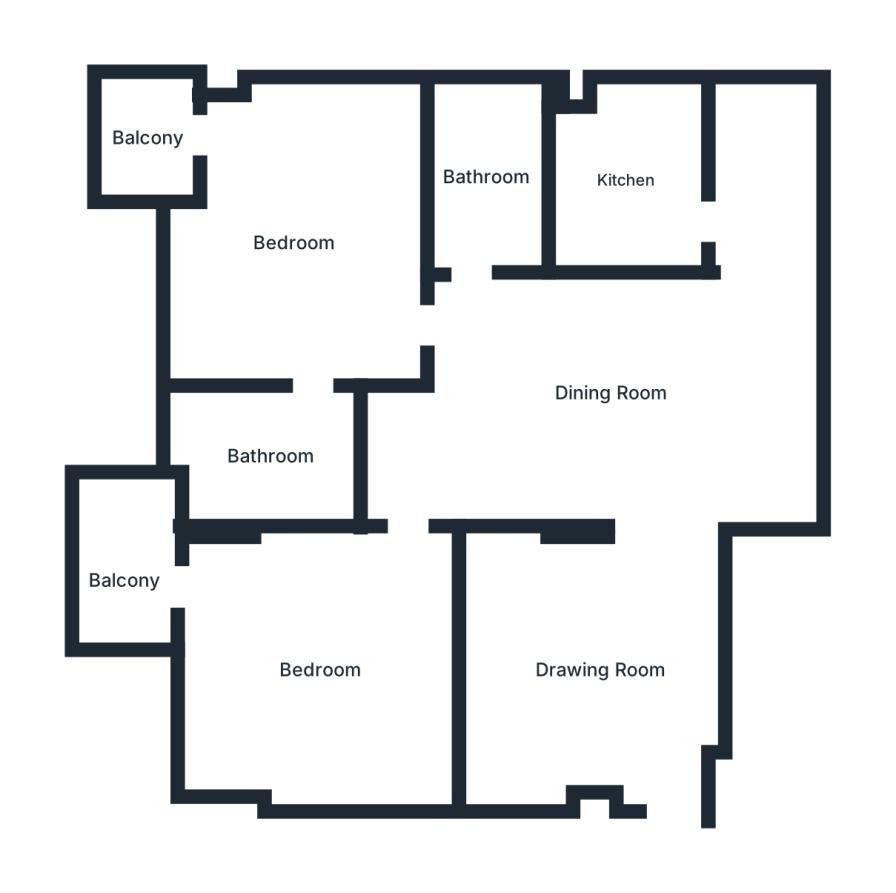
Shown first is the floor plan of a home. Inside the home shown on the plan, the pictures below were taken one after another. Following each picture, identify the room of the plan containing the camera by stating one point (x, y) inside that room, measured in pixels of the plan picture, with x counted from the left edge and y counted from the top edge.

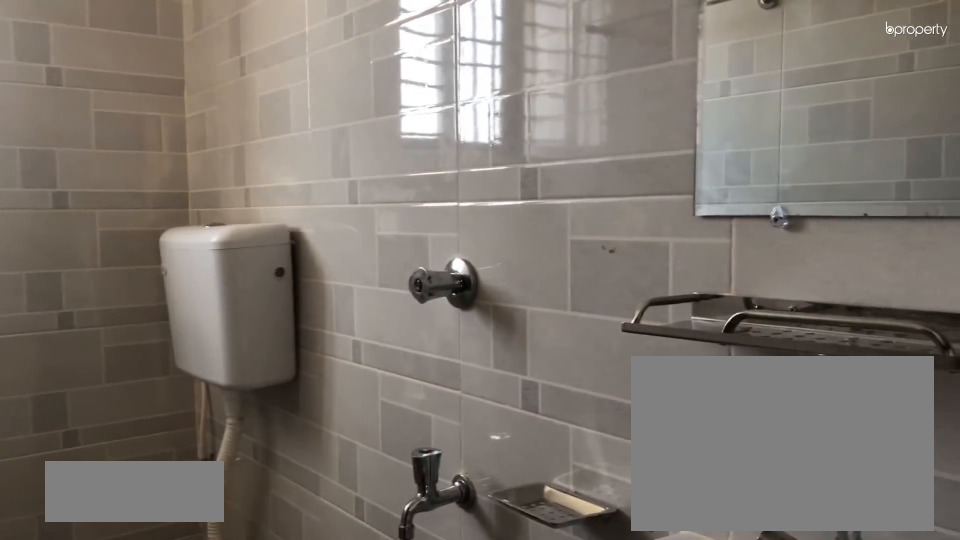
(487, 175)
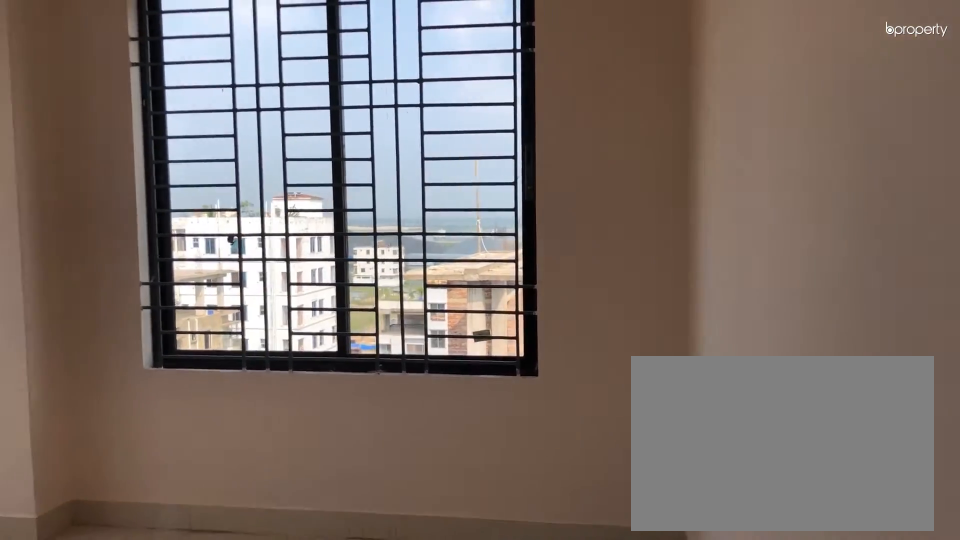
(290, 244)
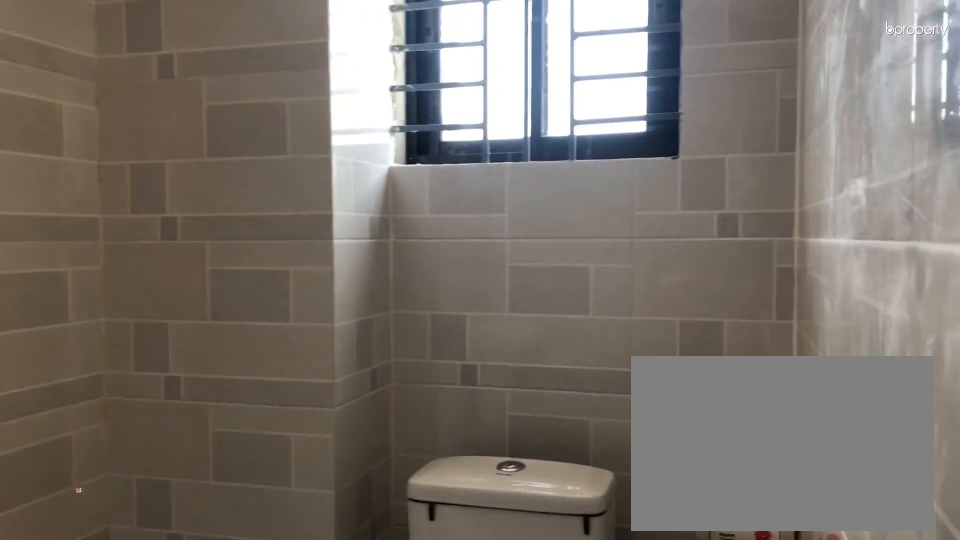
(273, 459)
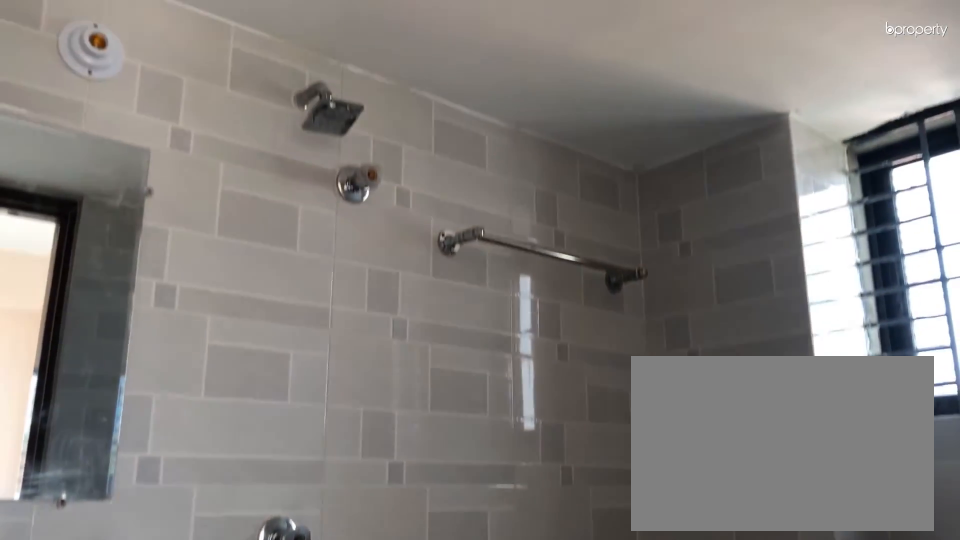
(273, 460)
